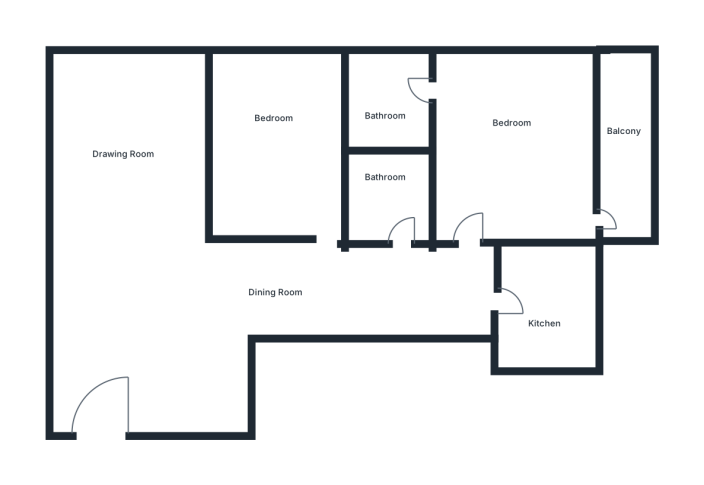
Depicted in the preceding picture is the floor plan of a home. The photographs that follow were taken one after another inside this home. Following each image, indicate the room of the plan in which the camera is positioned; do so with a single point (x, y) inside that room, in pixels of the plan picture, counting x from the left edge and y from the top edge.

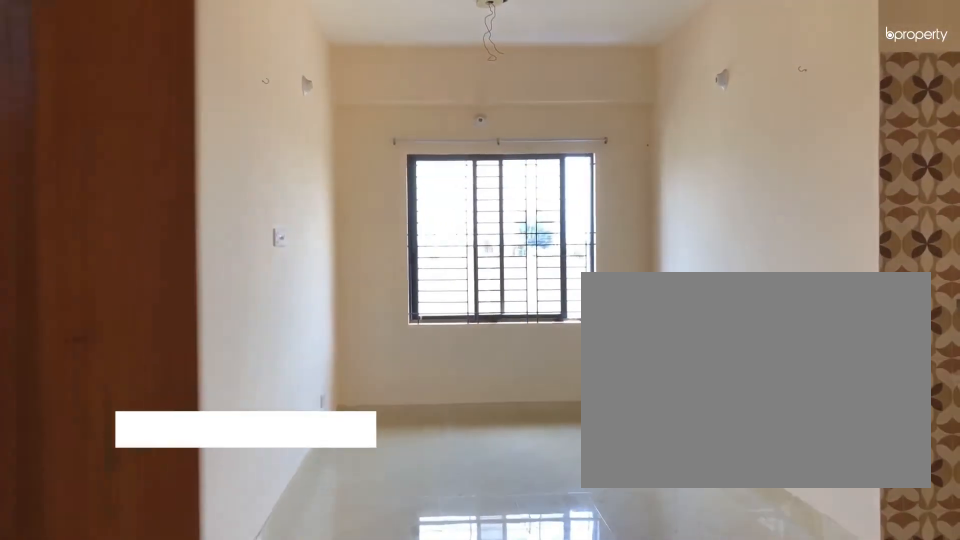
(155, 302)
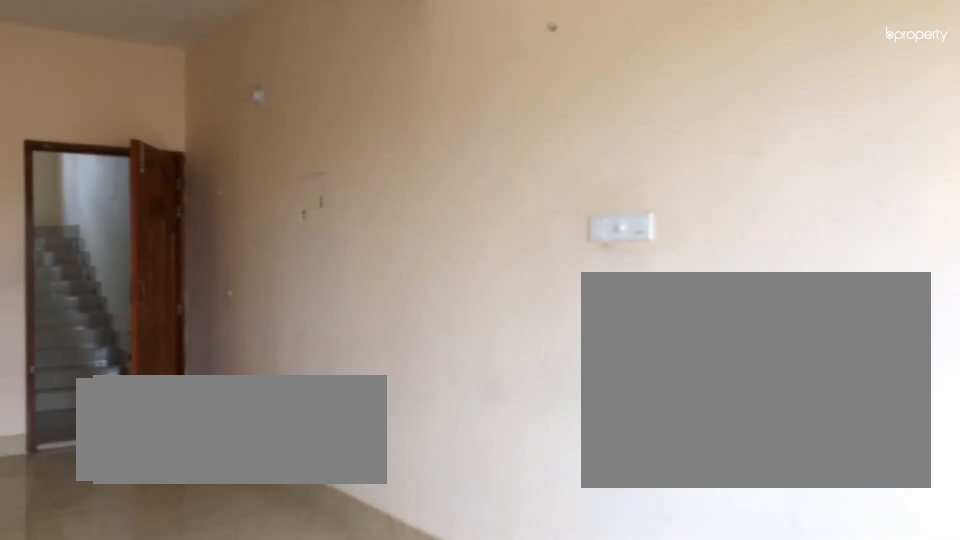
(155, 302)
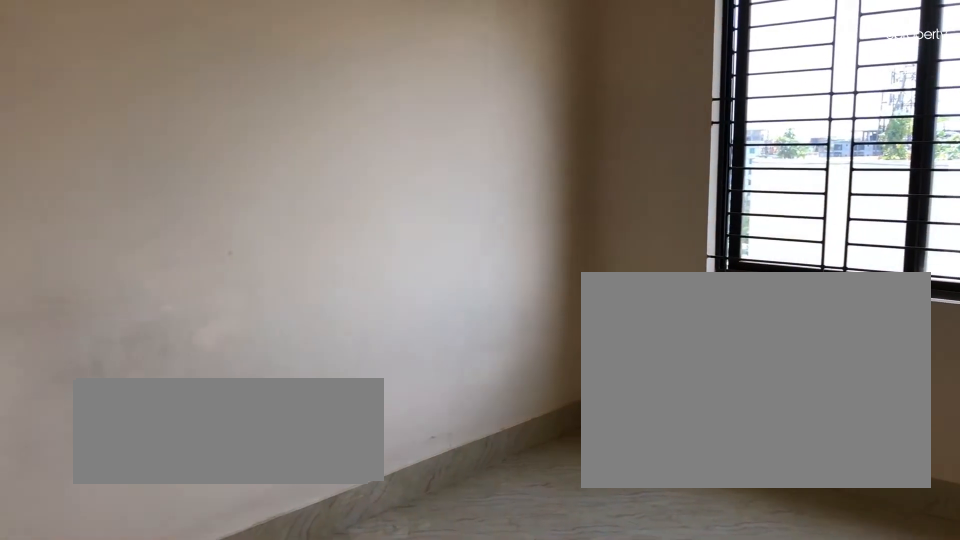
(283, 154)
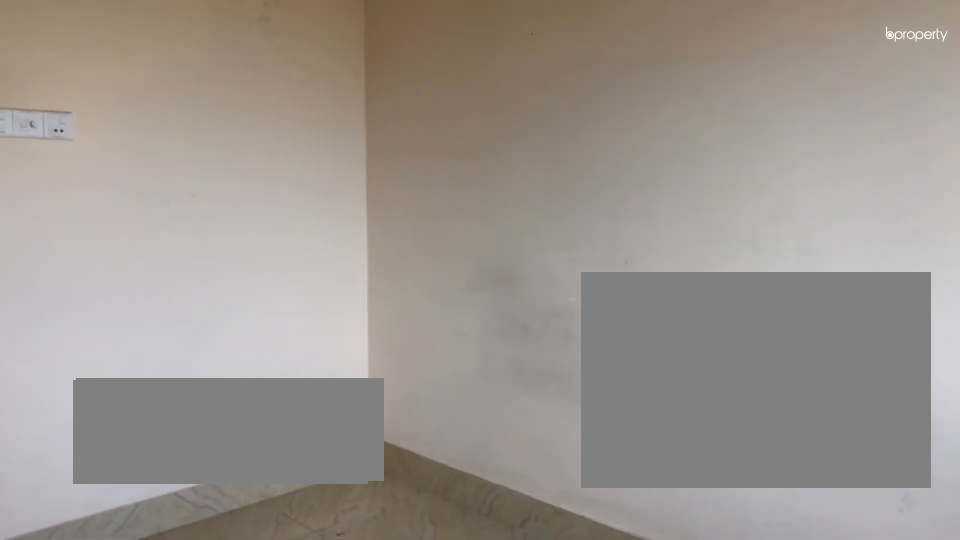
(283, 154)
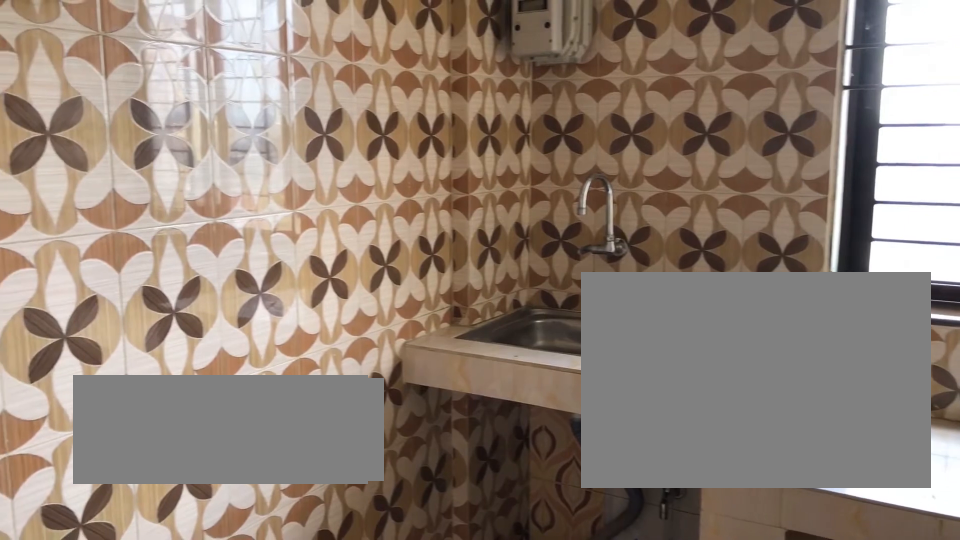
(545, 300)
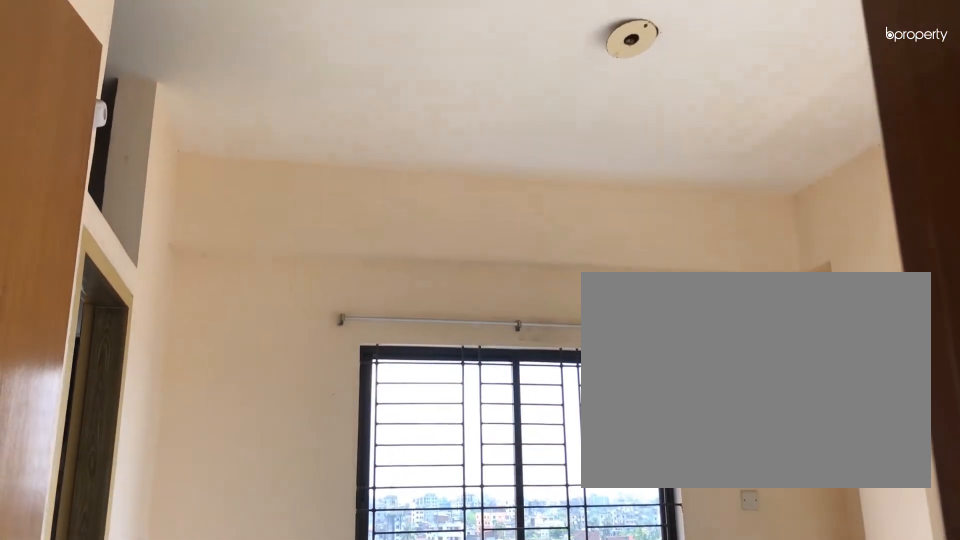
(514, 136)
